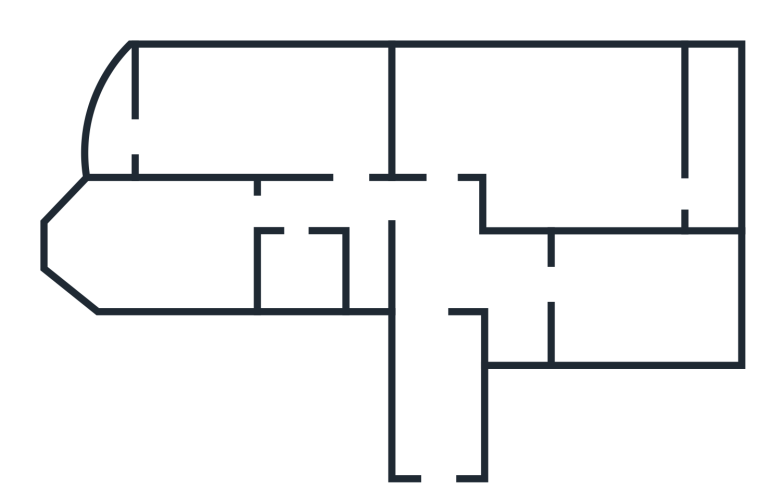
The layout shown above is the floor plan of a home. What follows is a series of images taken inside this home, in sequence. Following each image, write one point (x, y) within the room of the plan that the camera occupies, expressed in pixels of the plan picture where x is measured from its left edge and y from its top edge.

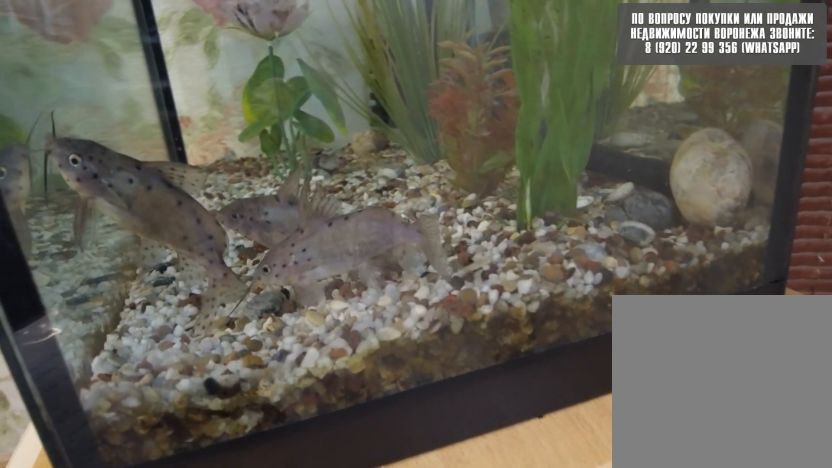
(614, 299)
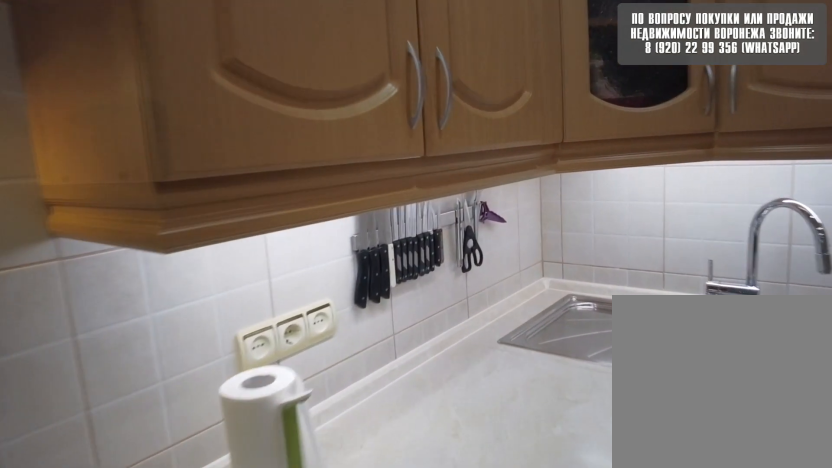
(614, 299)
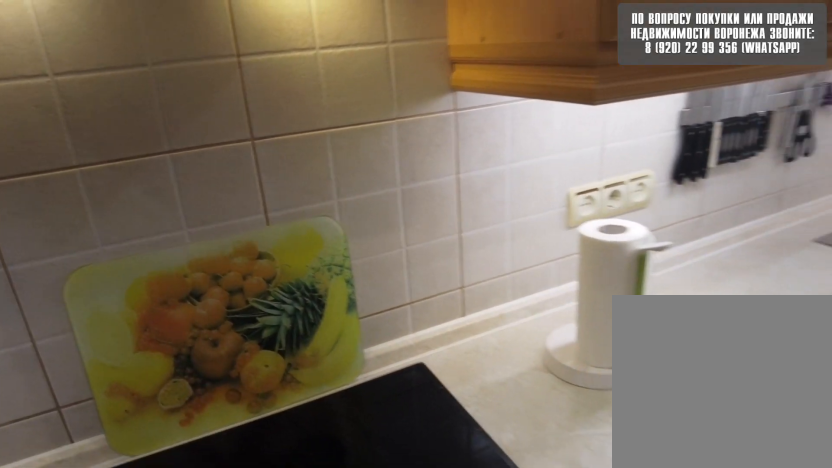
(614, 299)
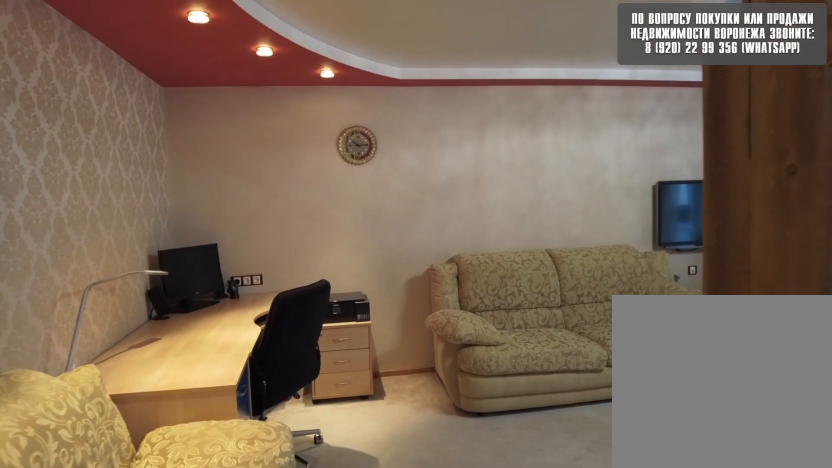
(500, 124)
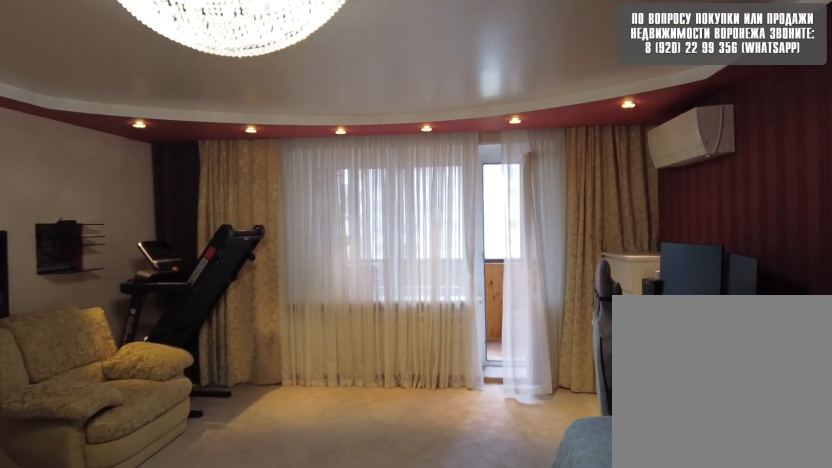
(500, 124)
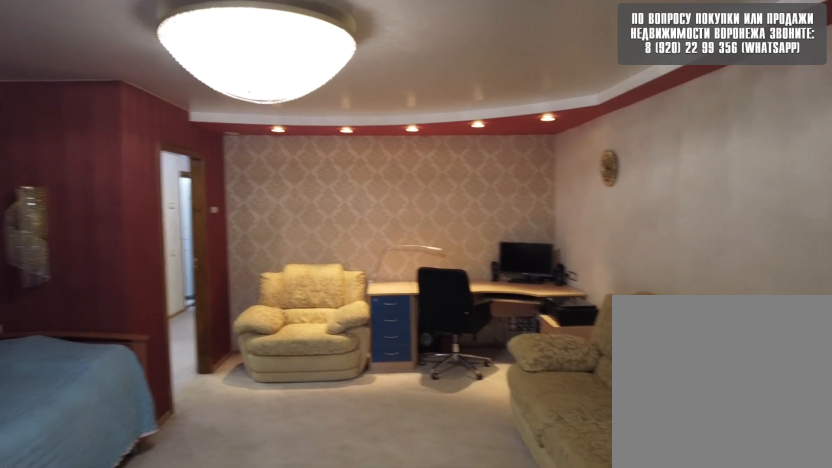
(606, 182)
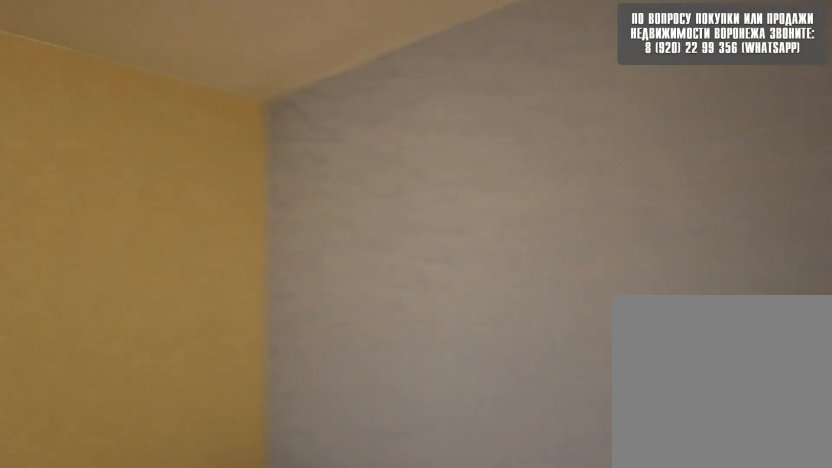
(315, 121)
